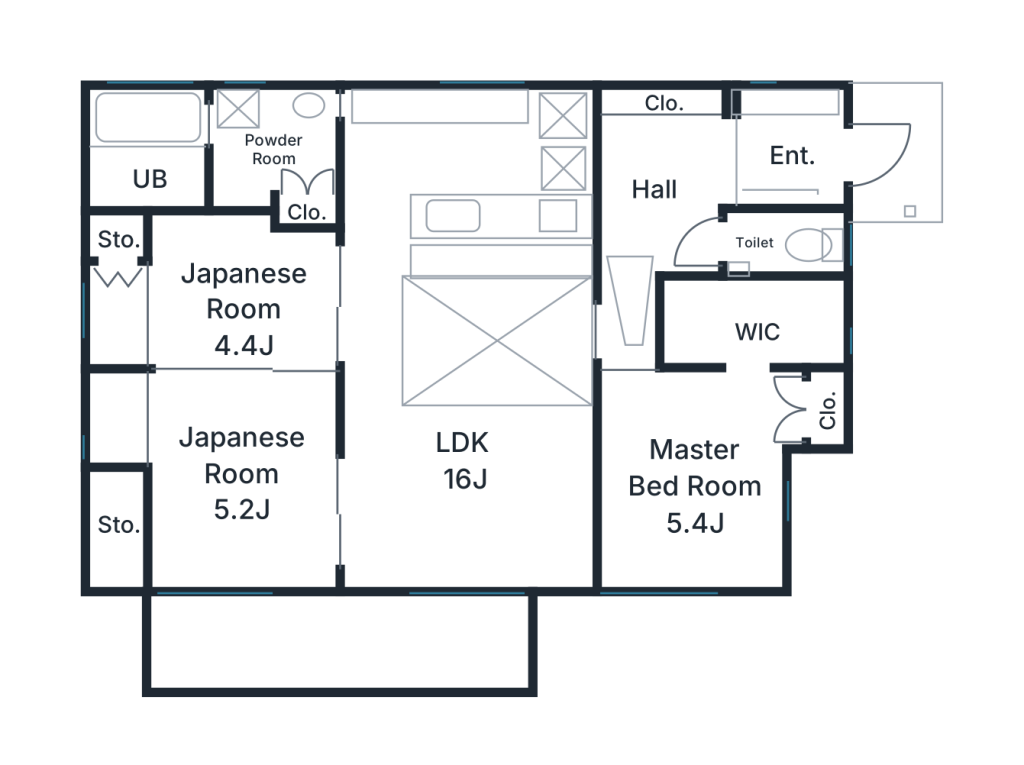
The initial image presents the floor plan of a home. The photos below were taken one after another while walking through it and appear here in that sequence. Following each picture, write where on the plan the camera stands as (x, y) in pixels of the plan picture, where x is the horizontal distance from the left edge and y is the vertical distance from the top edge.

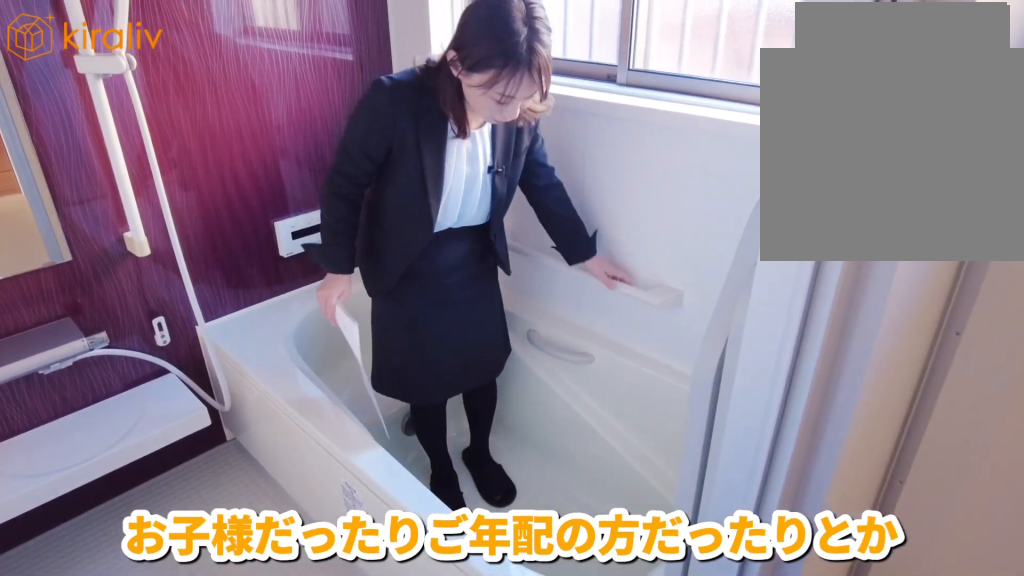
(155, 182)
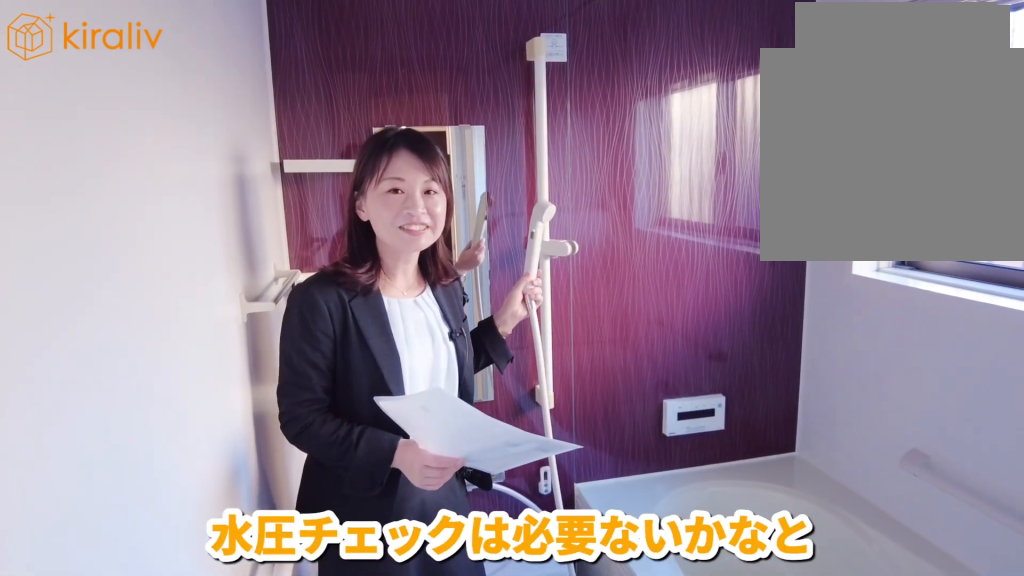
(156, 182)
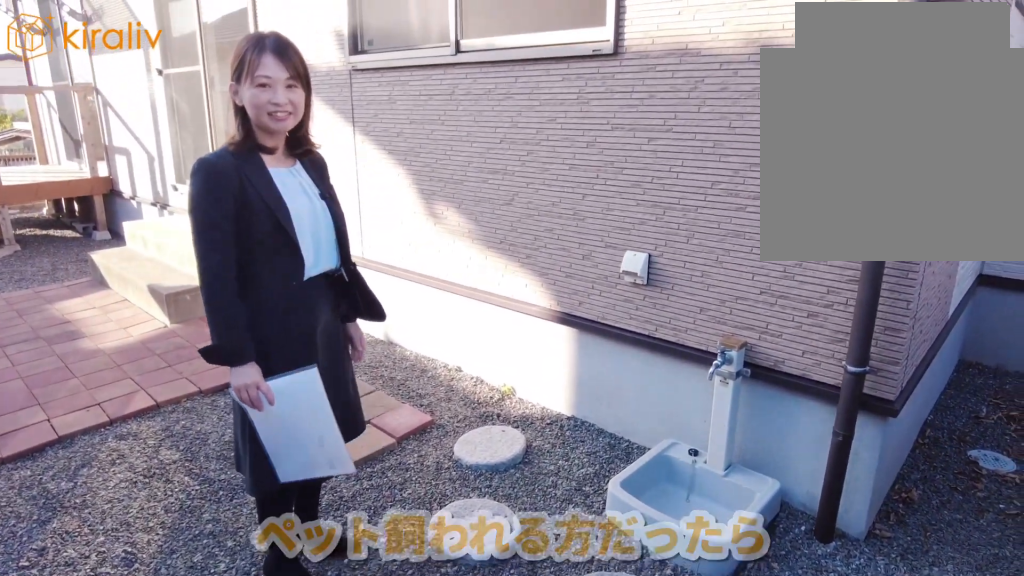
(741, 598)
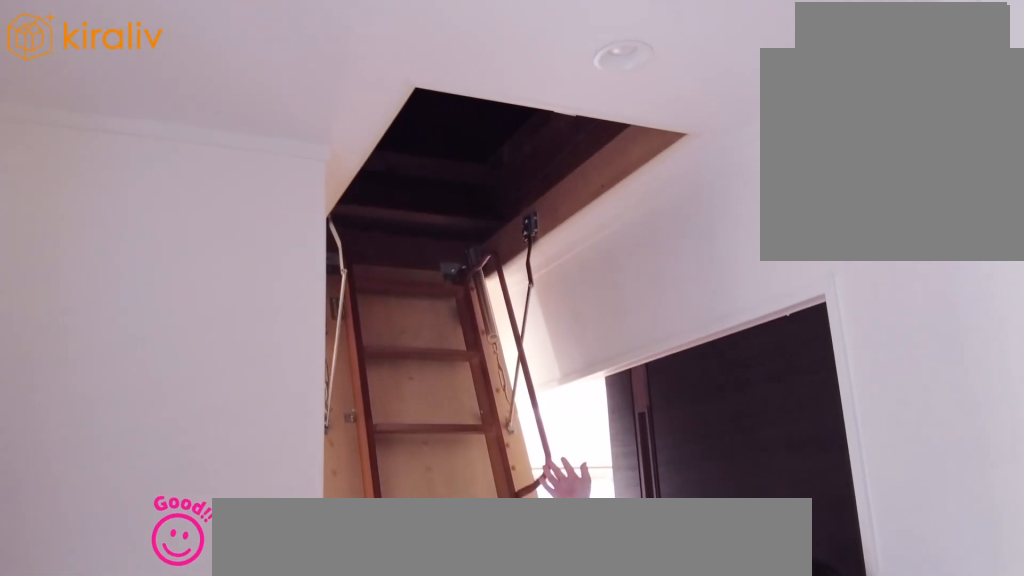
(631, 289)
